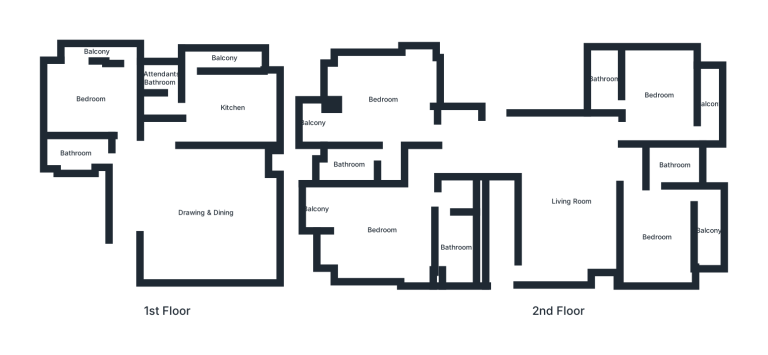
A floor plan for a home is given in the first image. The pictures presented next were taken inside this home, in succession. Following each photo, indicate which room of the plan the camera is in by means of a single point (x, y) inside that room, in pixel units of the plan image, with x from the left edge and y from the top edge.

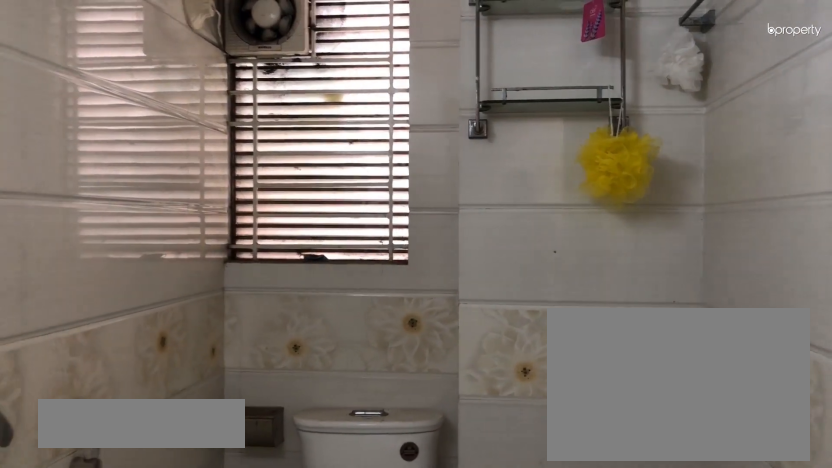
(348, 164)
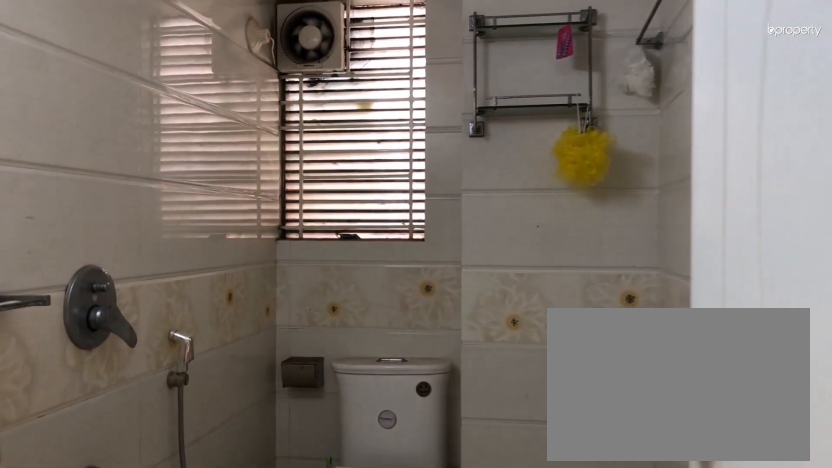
(348, 164)
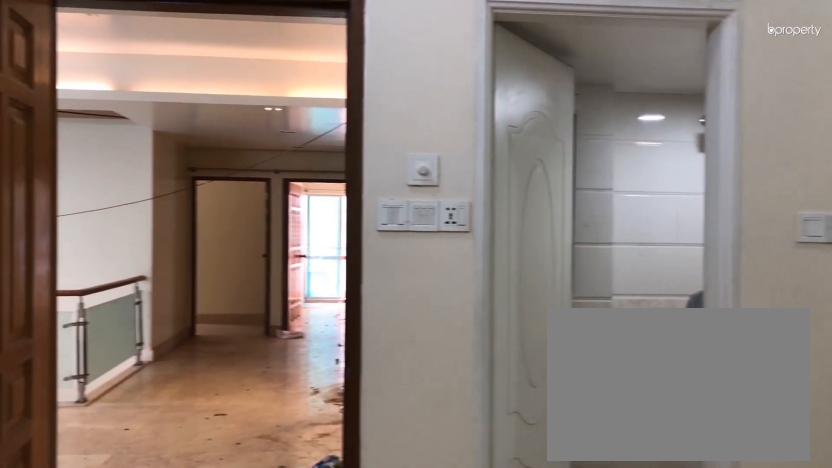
(659, 95)
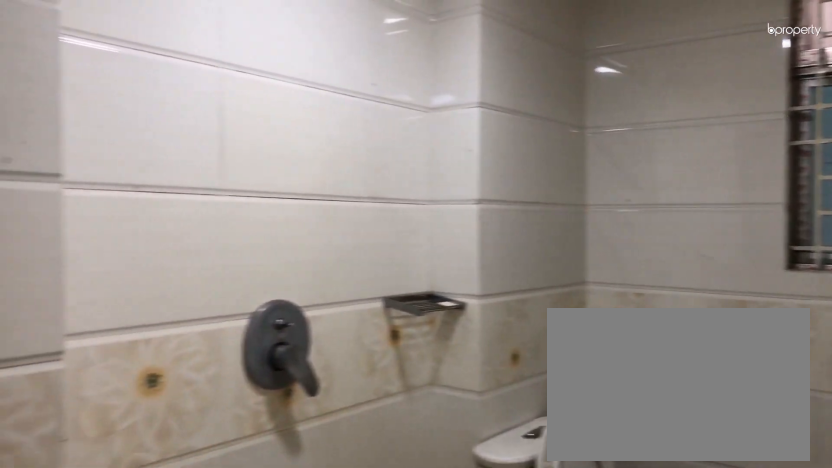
(604, 79)
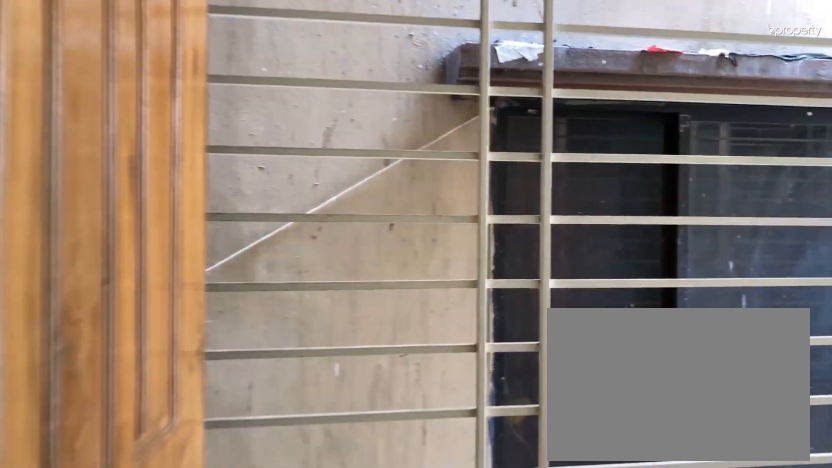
(709, 231)
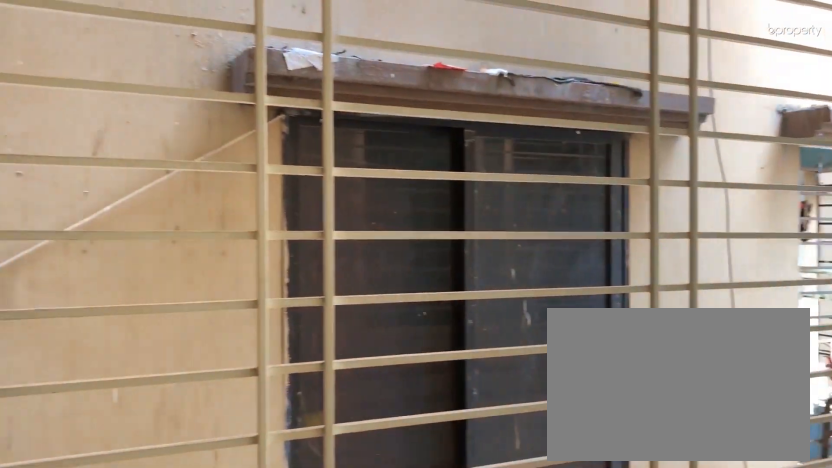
(709, 231)
